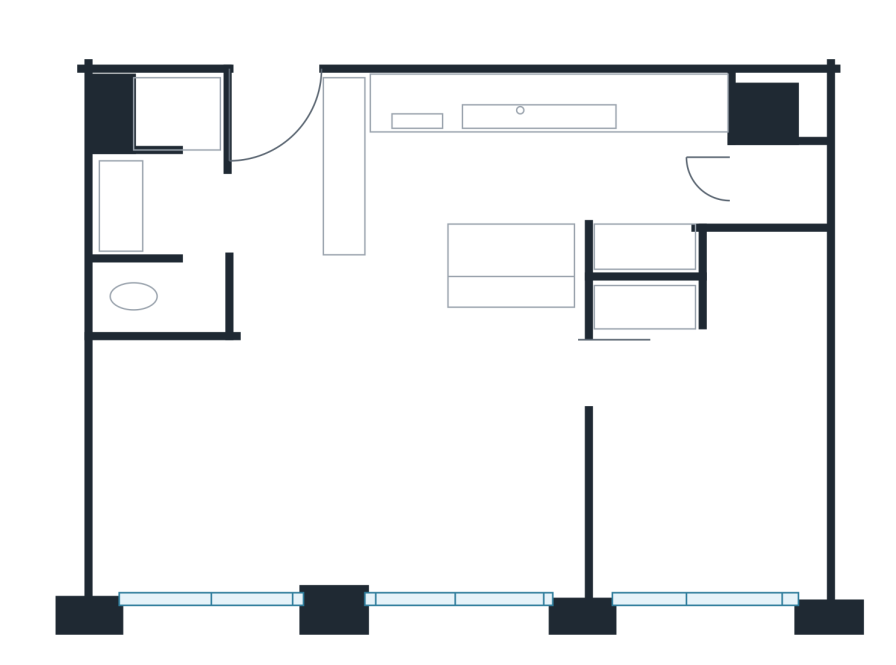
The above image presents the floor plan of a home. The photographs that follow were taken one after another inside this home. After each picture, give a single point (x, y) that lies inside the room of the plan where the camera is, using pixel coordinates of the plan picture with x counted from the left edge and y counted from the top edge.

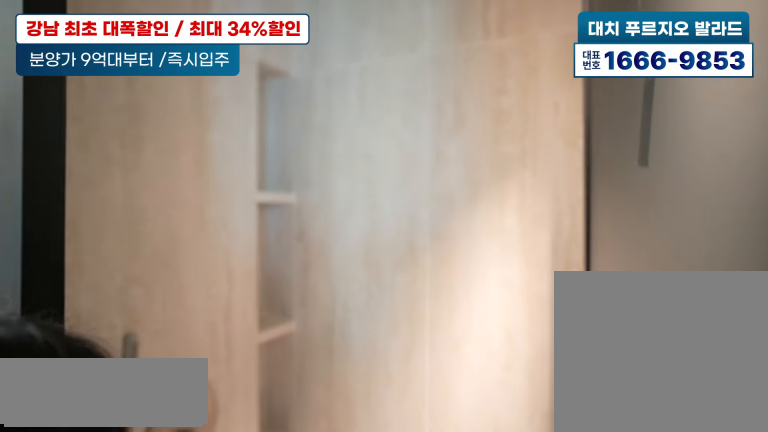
(178, 188)
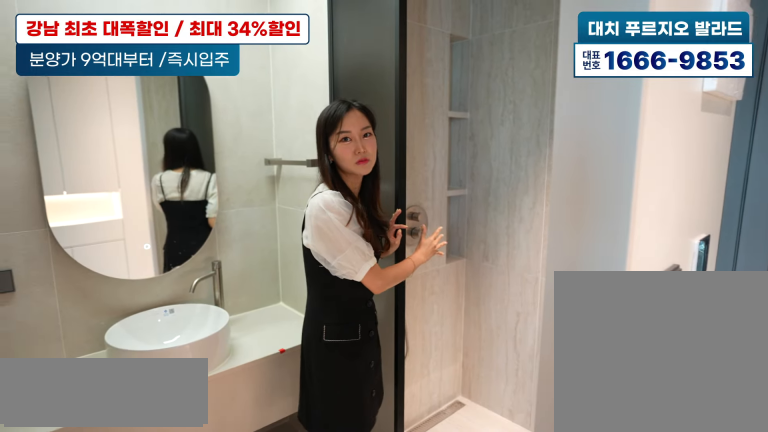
(178, 189)
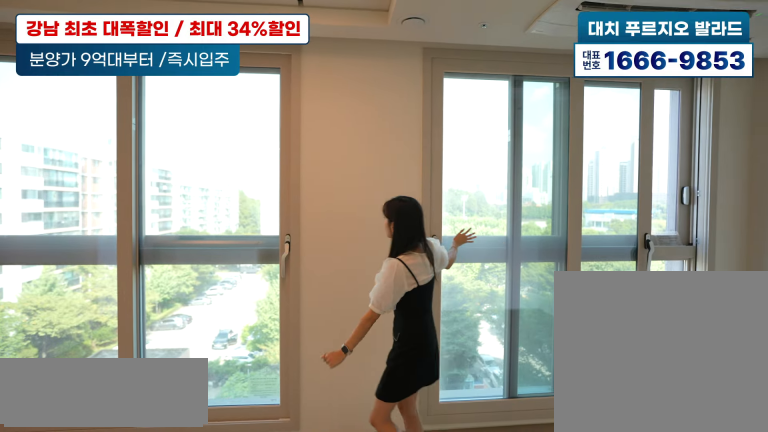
(302, 431)
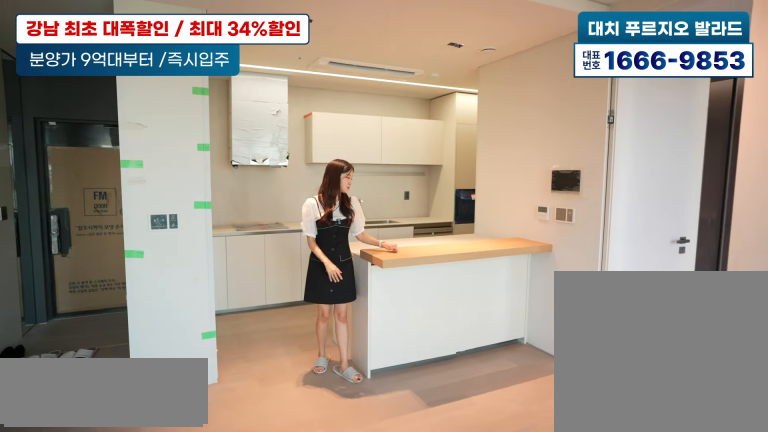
(569, 164)
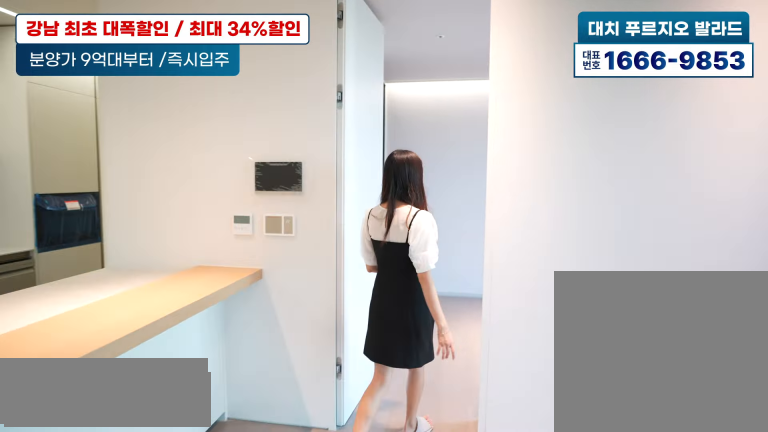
(569, 164)
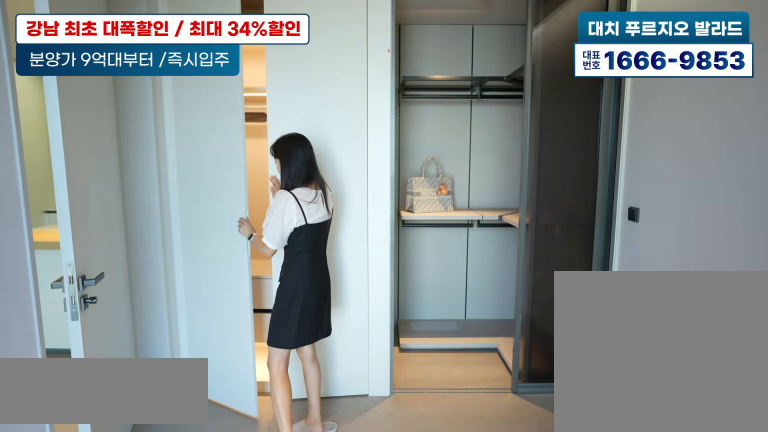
(699, 451)
